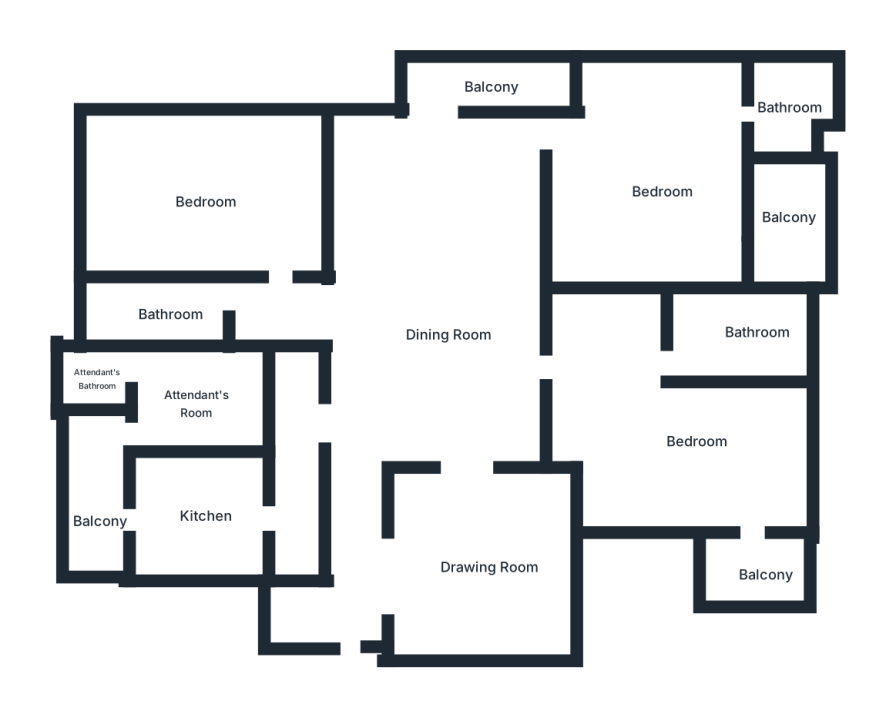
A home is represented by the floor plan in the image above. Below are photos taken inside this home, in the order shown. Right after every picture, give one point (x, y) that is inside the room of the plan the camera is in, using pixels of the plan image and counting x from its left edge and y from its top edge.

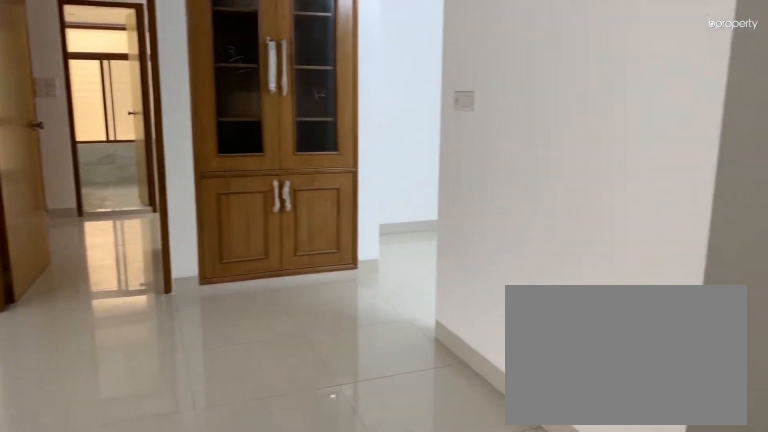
(454, 336)
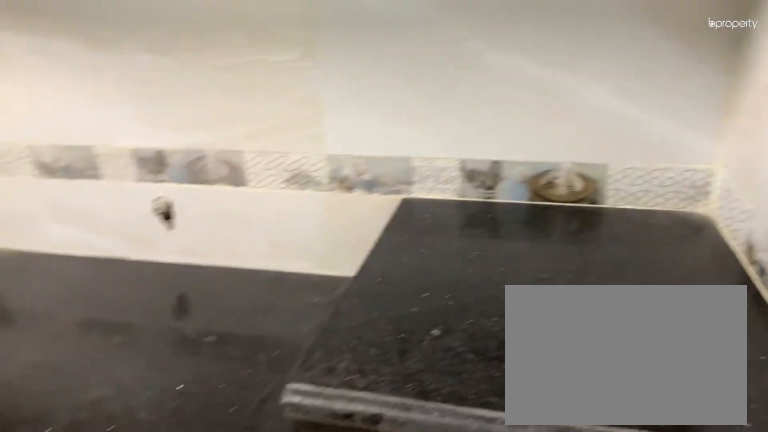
(206, 512)
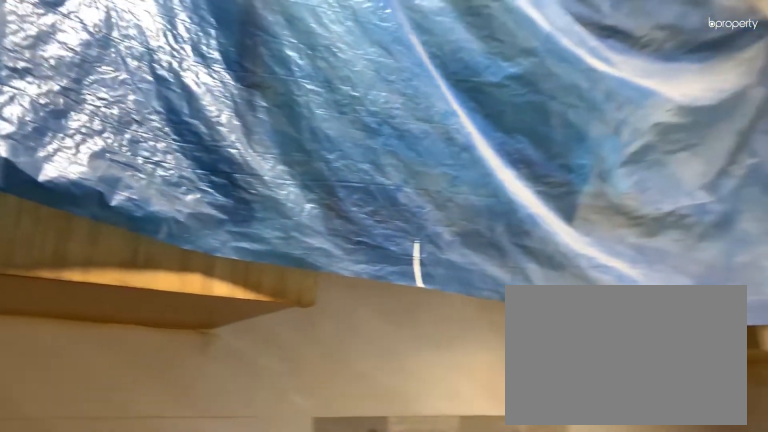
(207, 512)
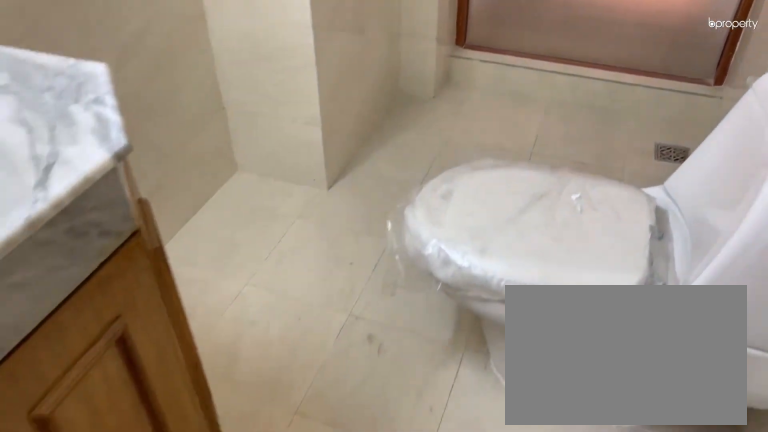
(165, 308)
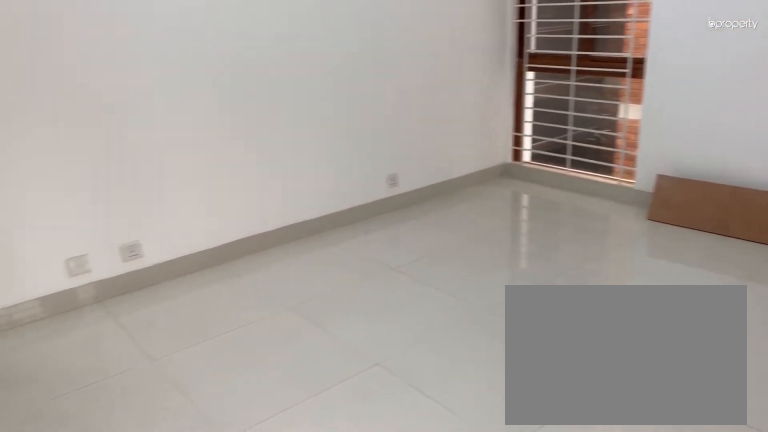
(205, 204)
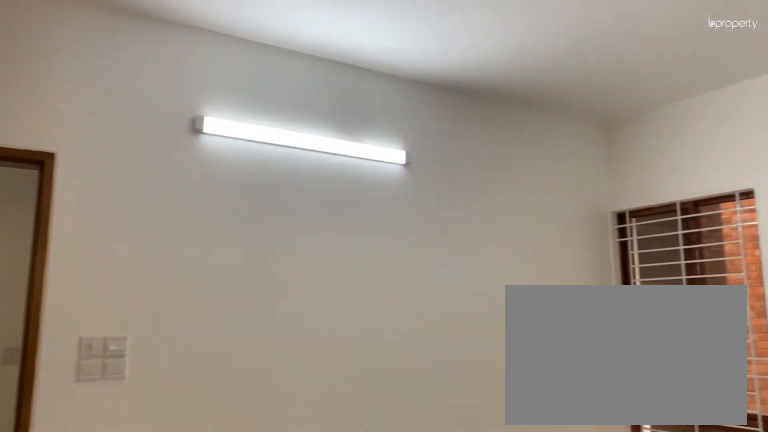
(205, 204)
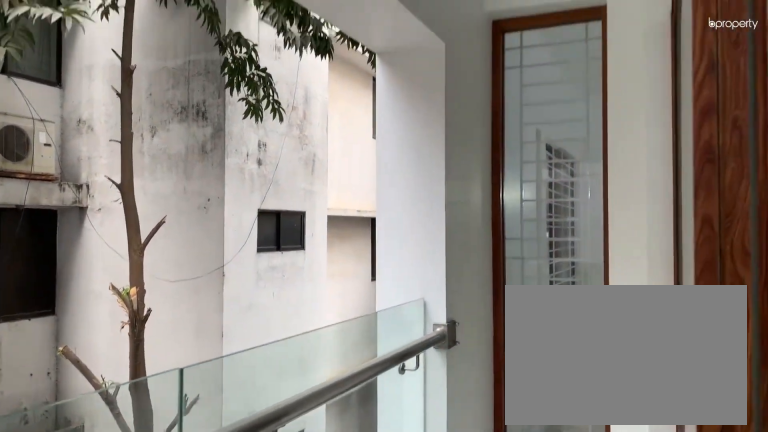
(486, 84)
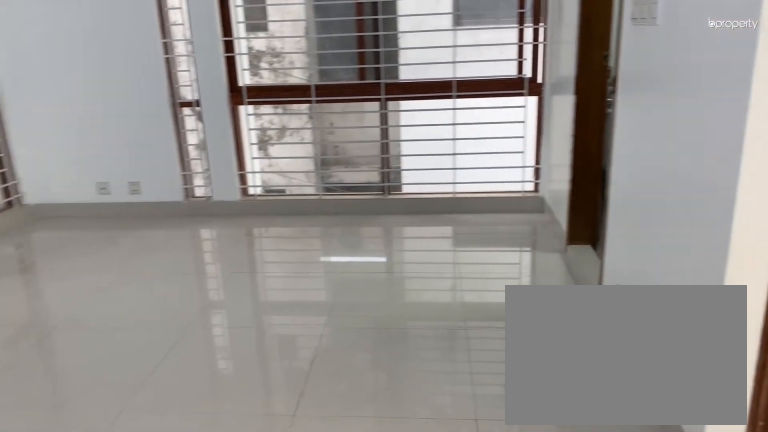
(664, 189)
